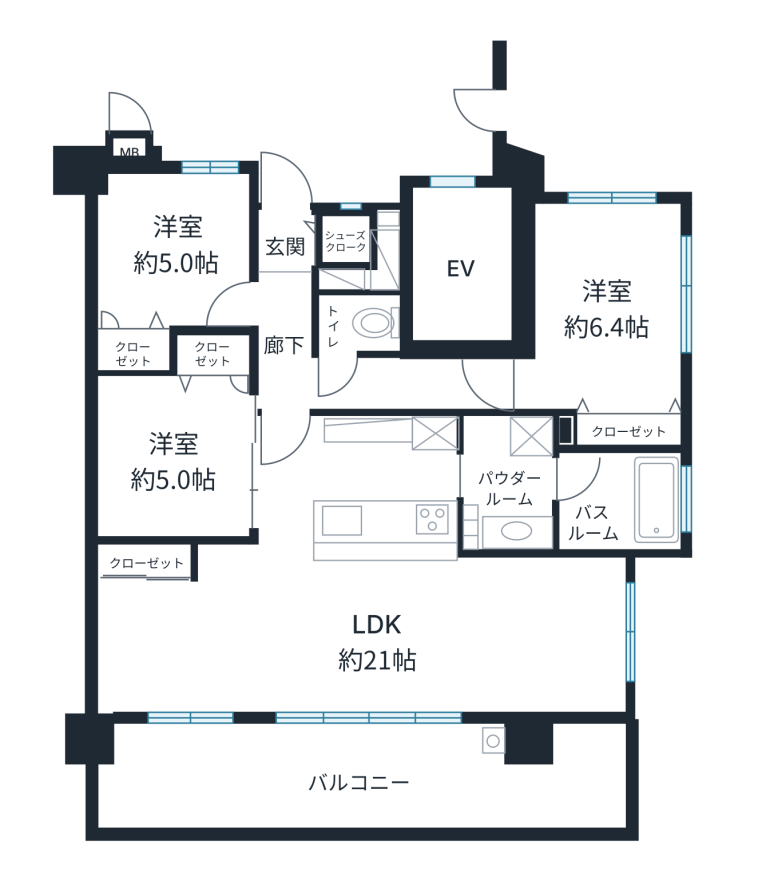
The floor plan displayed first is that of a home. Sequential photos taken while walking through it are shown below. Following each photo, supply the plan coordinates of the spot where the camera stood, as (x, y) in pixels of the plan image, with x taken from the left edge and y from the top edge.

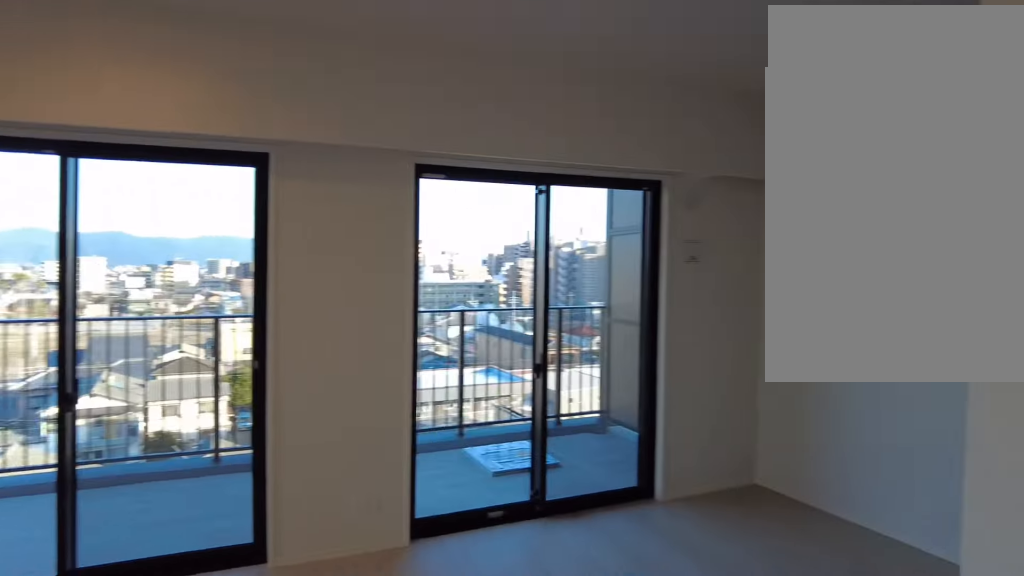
(320, 630)
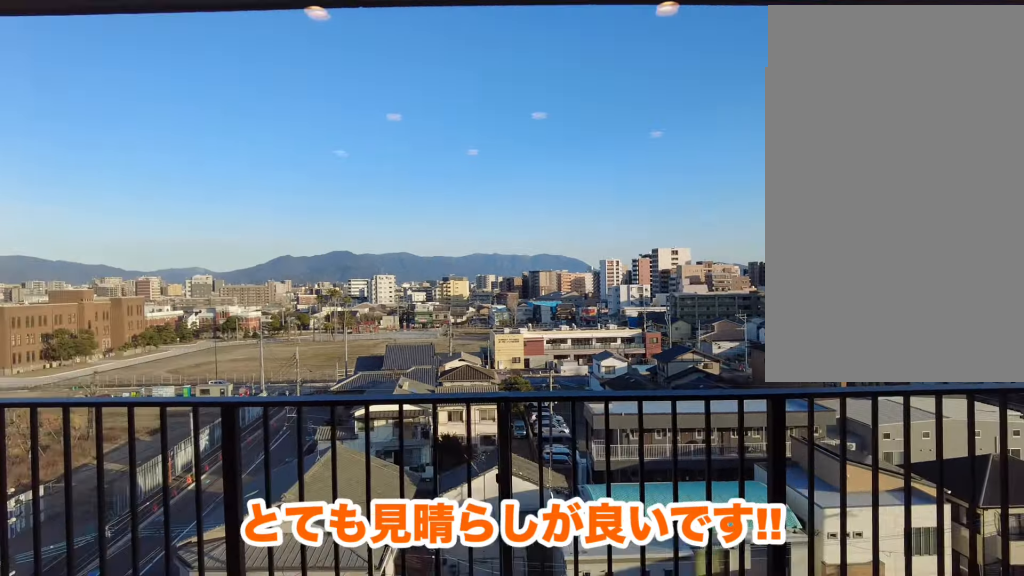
(299, 692)
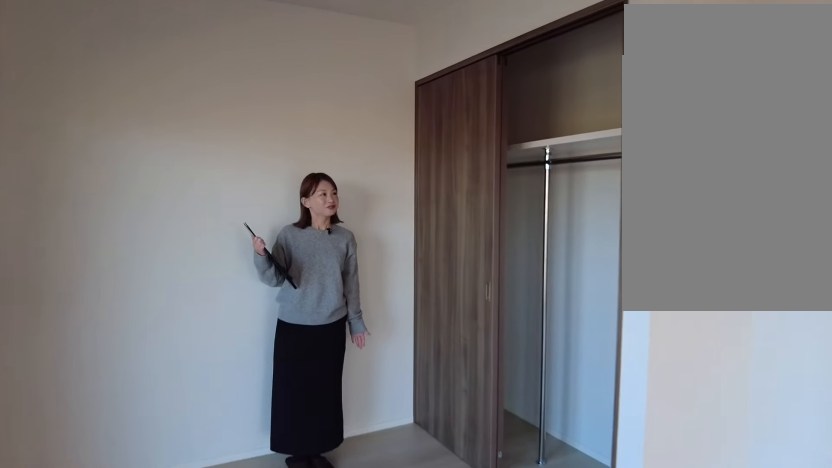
(149, 642)
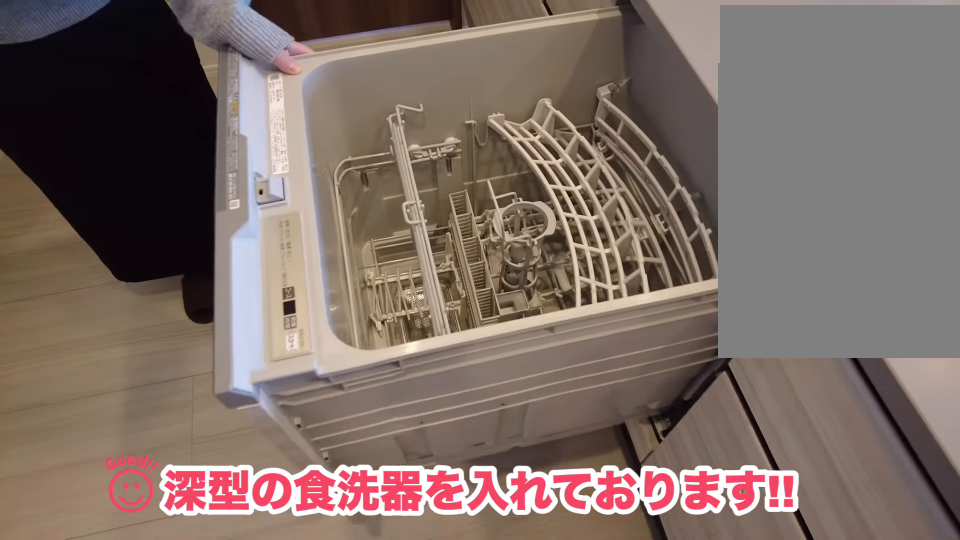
(357, 490)
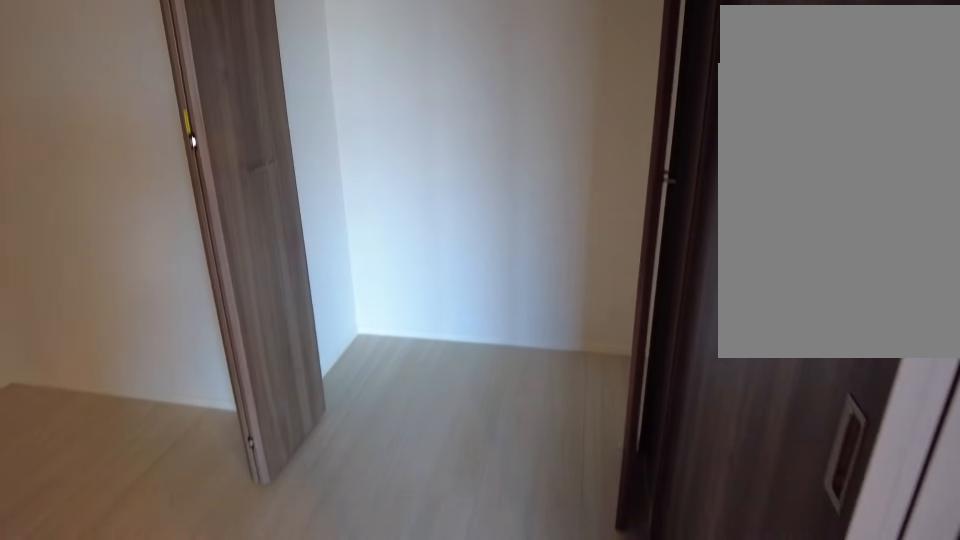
(192, 481)
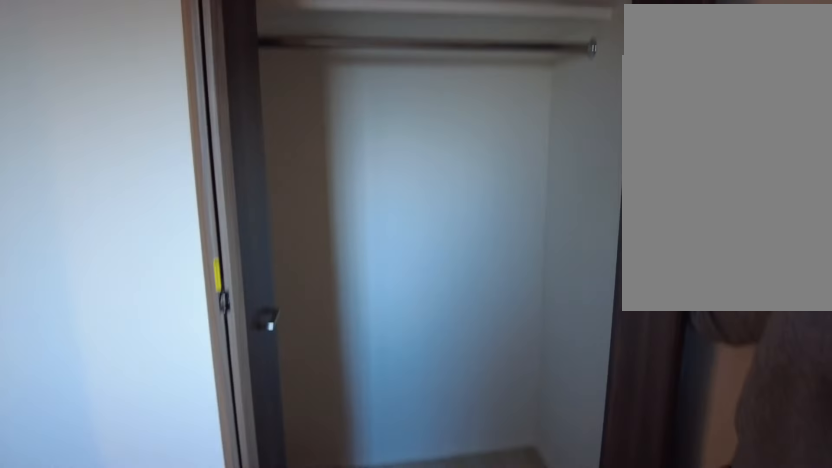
(133, 299)
